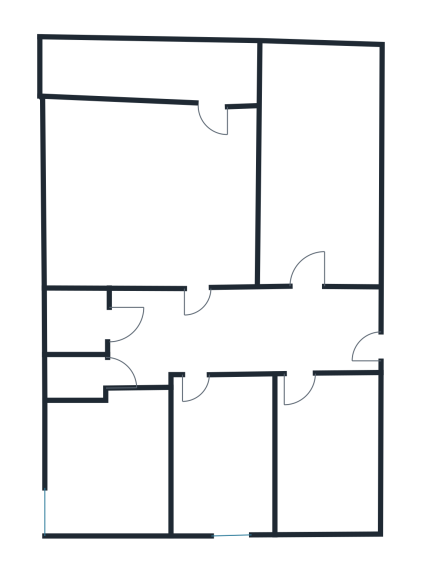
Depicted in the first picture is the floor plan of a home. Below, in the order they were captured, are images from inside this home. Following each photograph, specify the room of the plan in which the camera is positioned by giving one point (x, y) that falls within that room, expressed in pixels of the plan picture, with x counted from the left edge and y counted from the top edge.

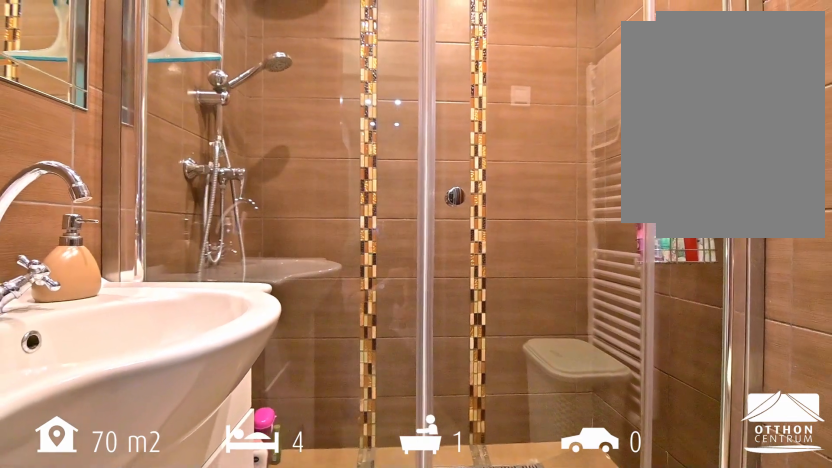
(76, 320)
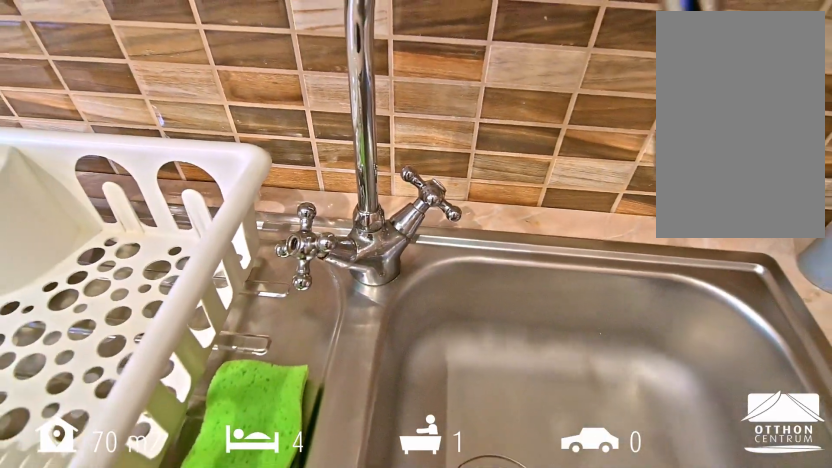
(108, 468)
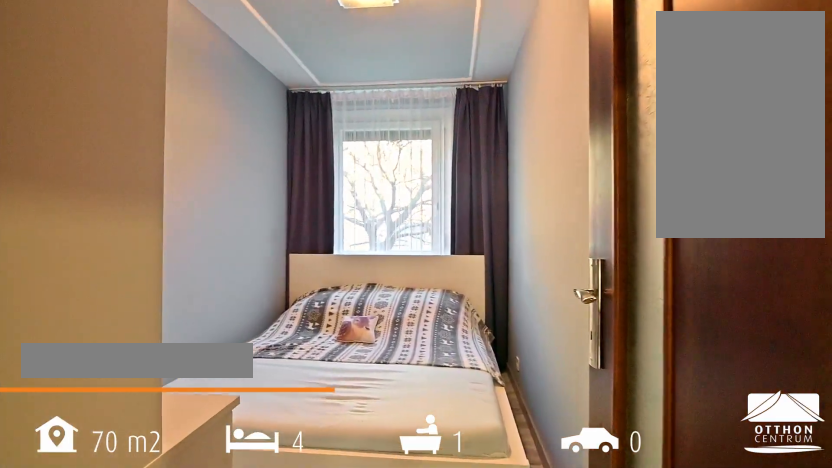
(224, 460)
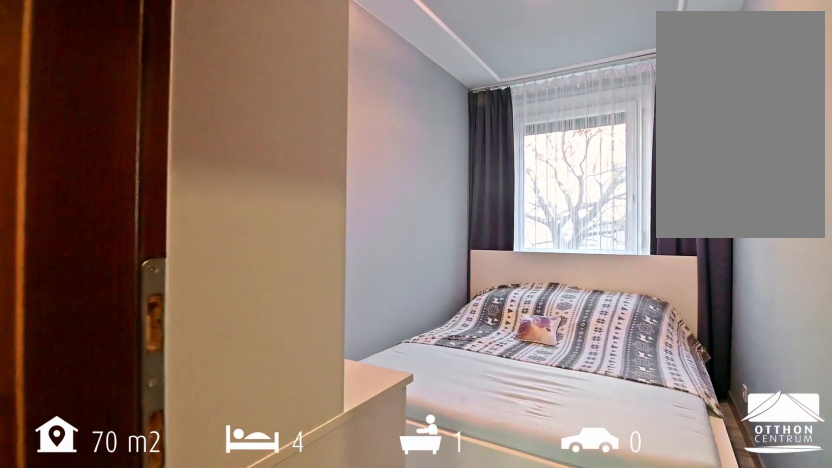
(224, 460)
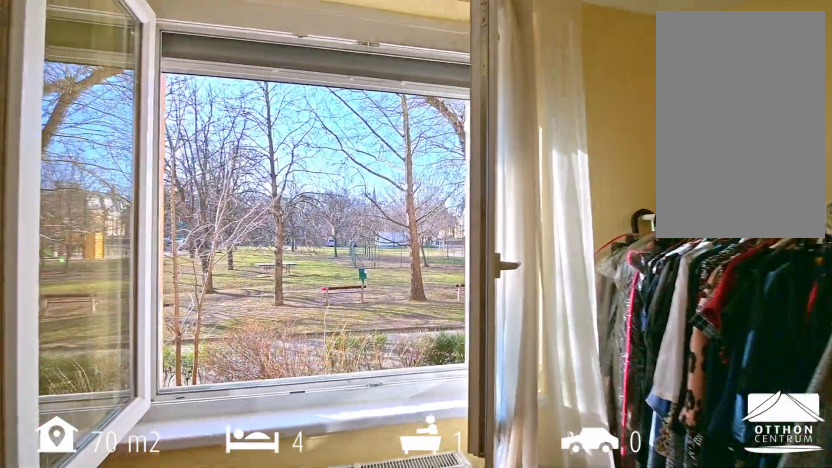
(319, 171)
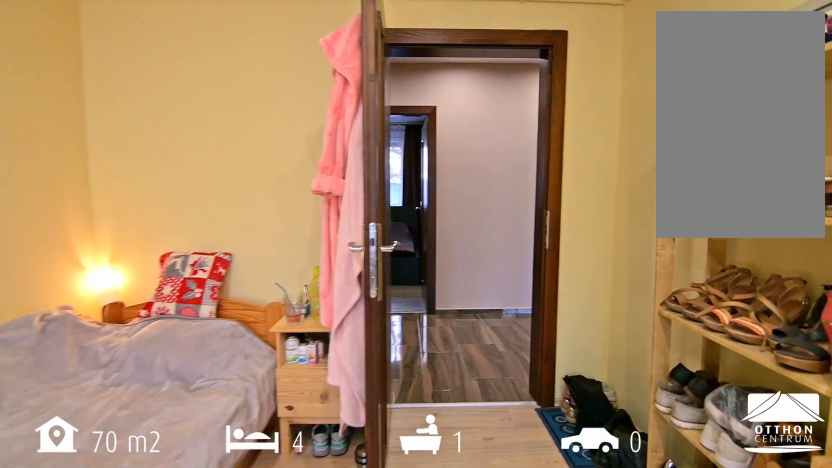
(319, 171)
